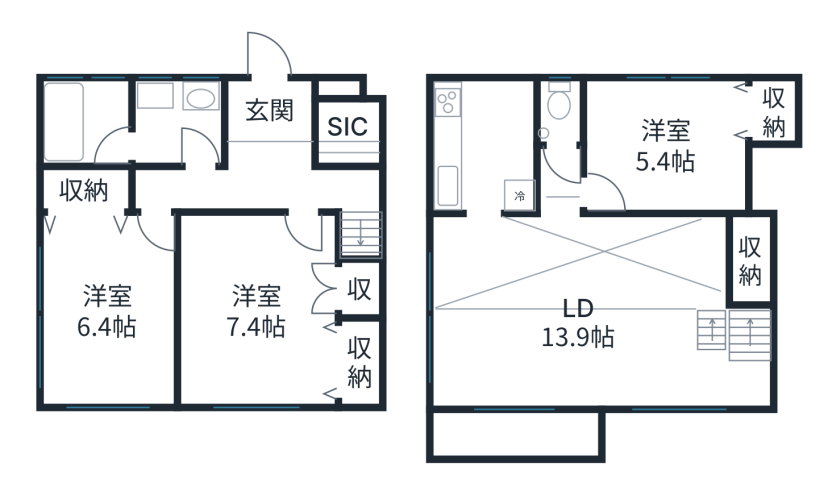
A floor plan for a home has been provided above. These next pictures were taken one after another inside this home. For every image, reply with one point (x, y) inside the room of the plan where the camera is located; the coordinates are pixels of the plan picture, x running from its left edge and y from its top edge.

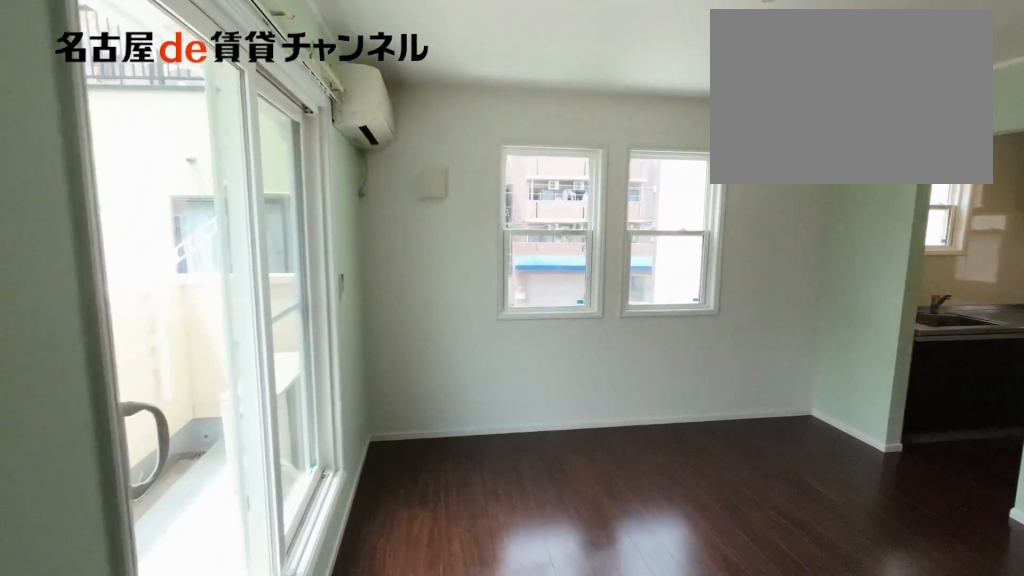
(601, 314)
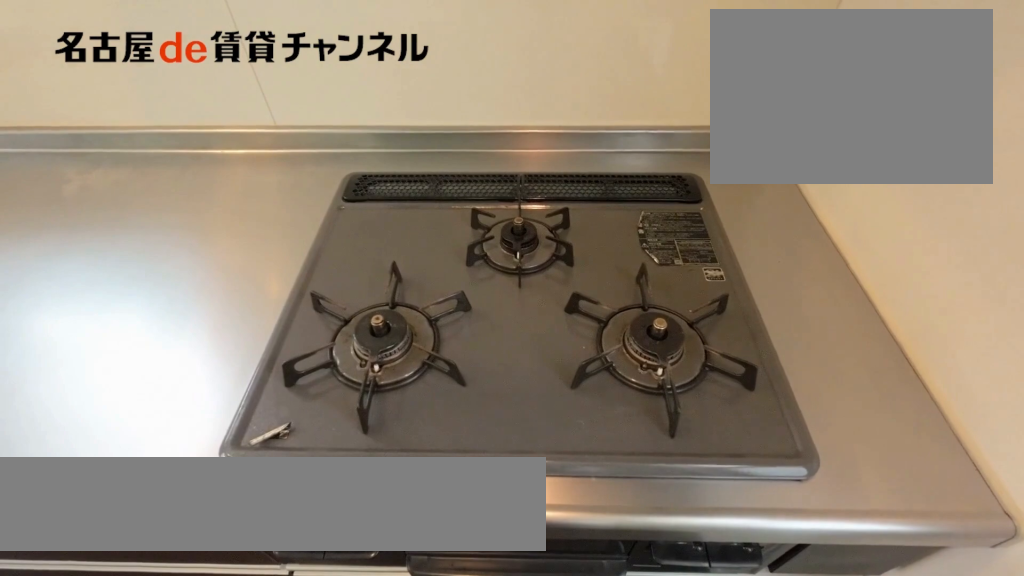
(482, 146)
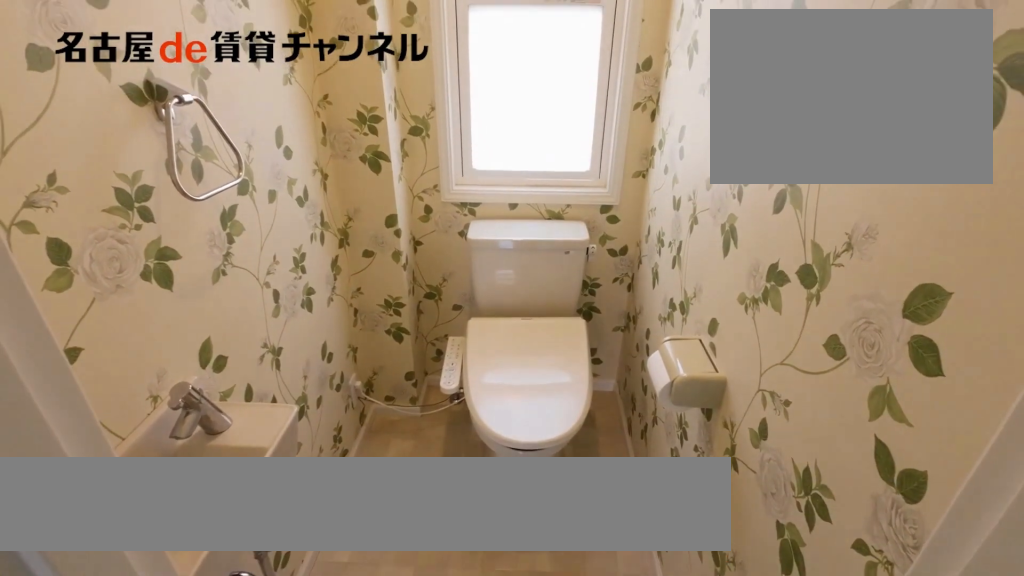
(559, 114)
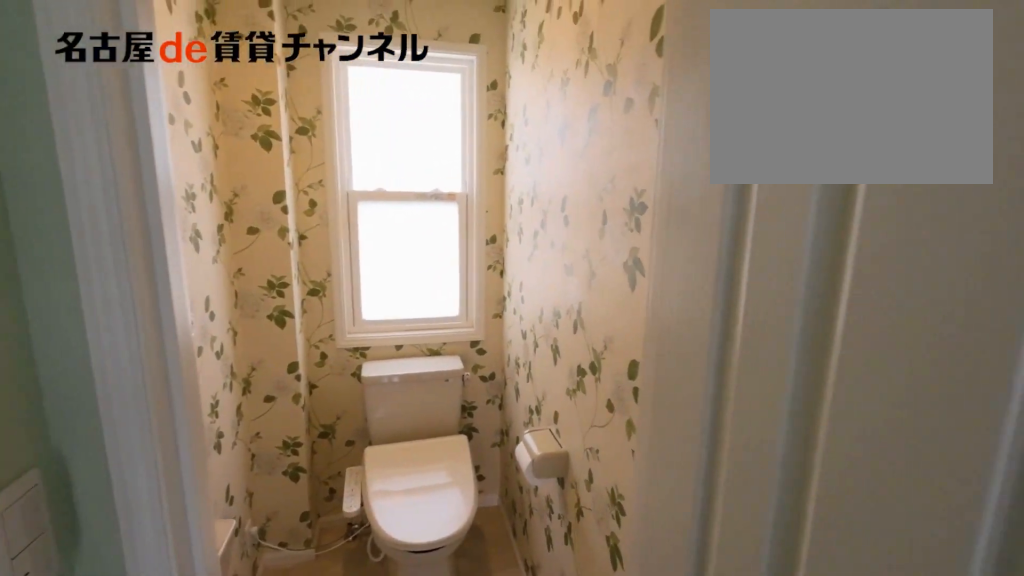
(559, 114)
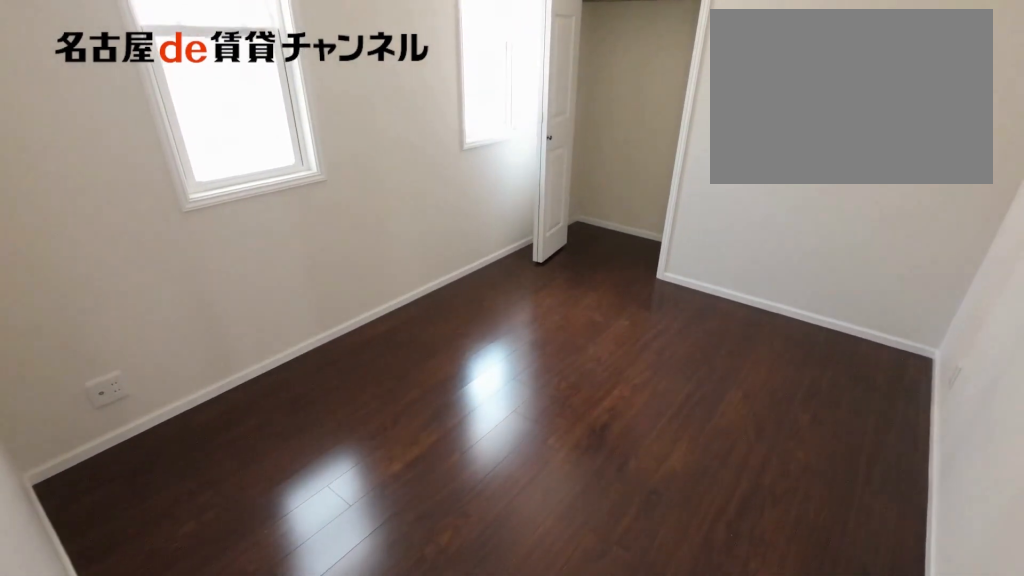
(679, 142)
